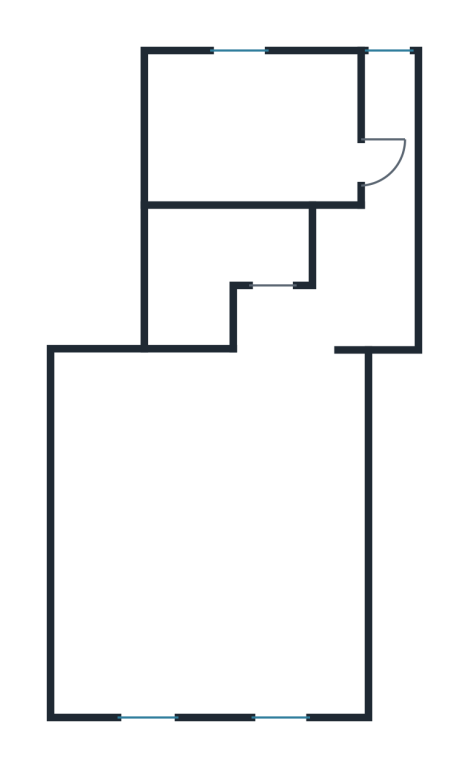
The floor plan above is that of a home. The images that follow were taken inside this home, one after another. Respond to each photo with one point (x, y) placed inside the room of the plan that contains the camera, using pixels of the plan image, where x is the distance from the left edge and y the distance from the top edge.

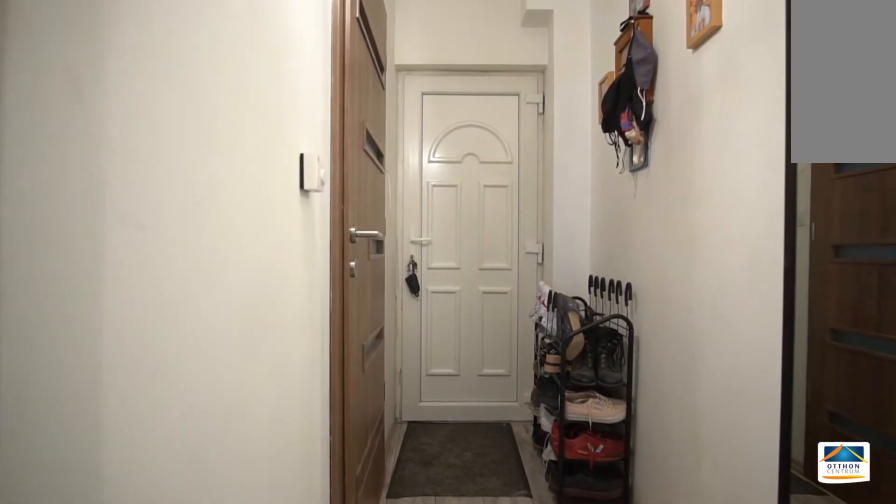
(387, 223)
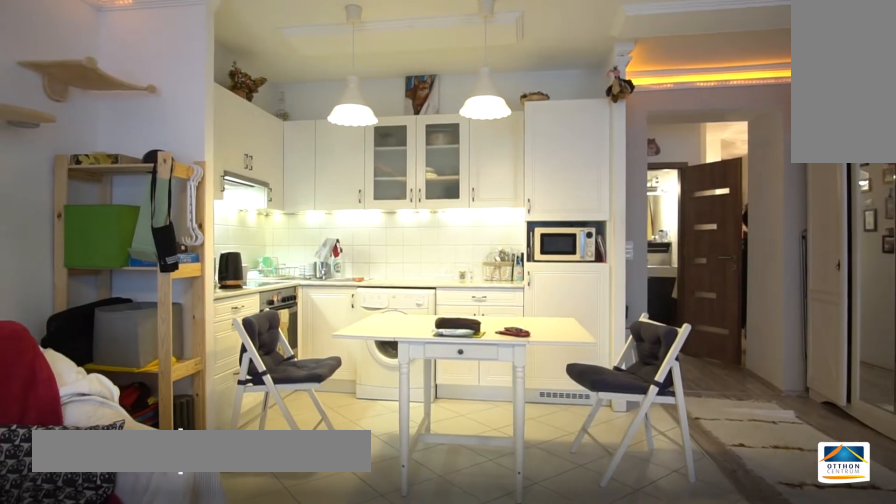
(218, 538)
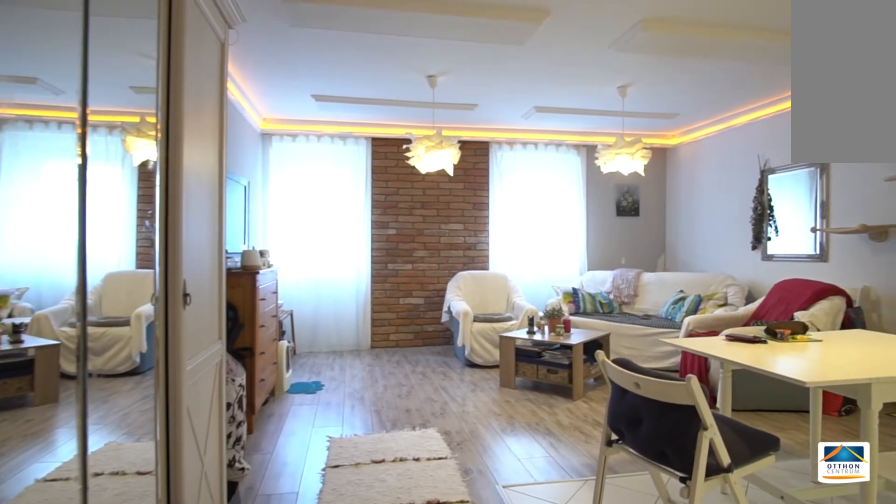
(218, 537)
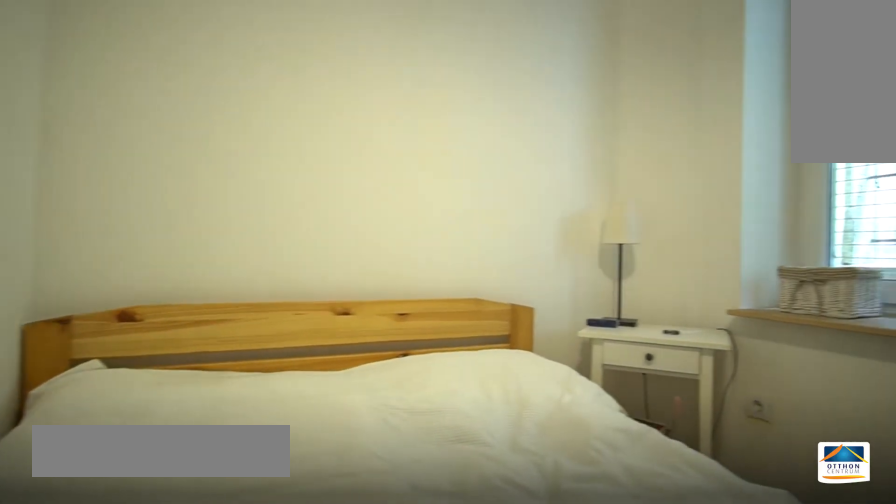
(239, 118)
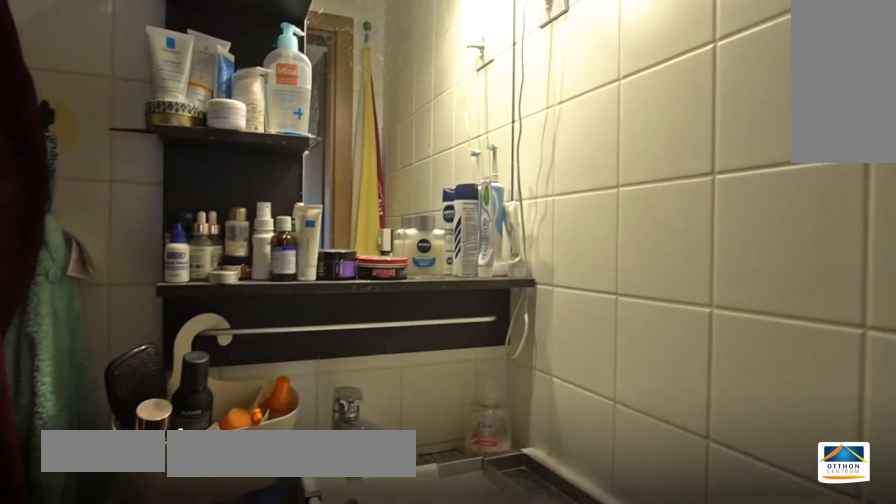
(231, 249)
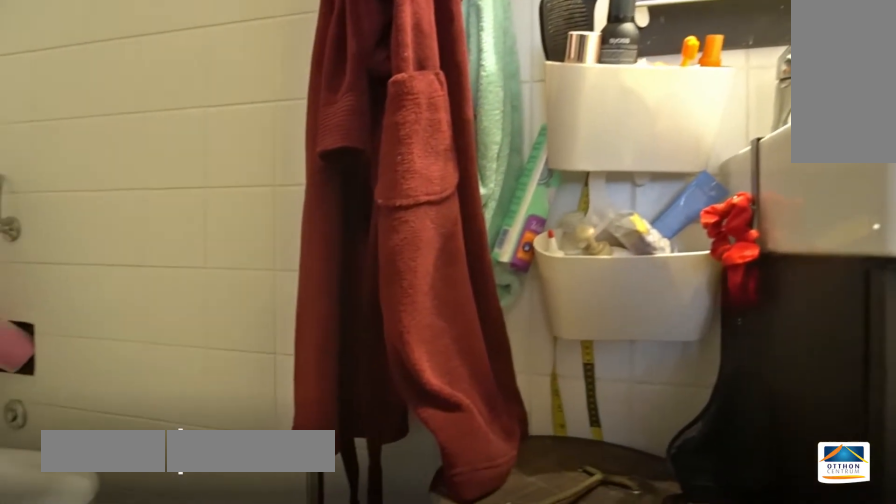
(231, 250)
